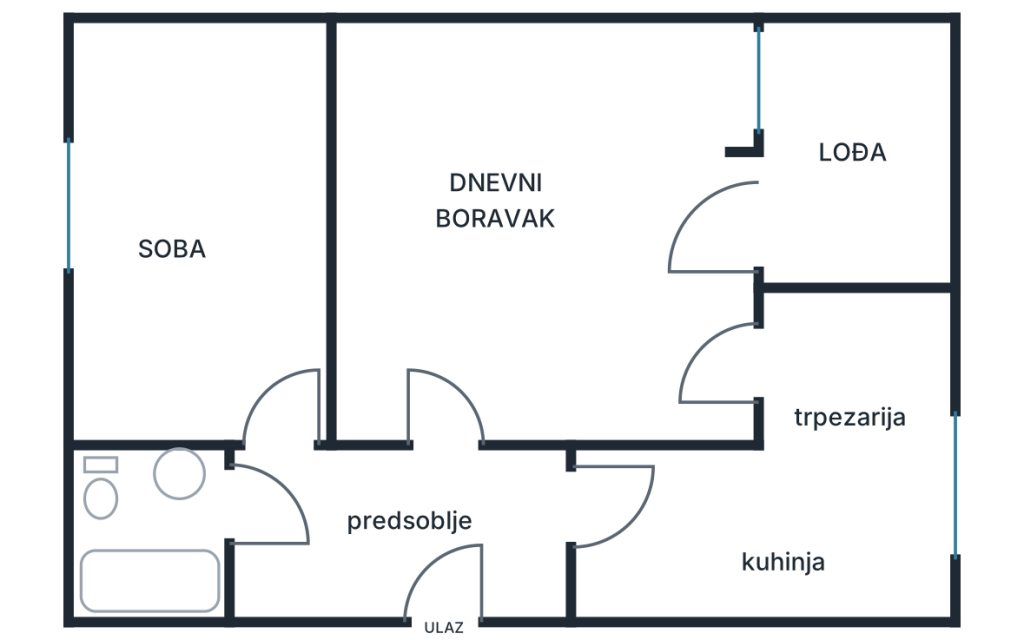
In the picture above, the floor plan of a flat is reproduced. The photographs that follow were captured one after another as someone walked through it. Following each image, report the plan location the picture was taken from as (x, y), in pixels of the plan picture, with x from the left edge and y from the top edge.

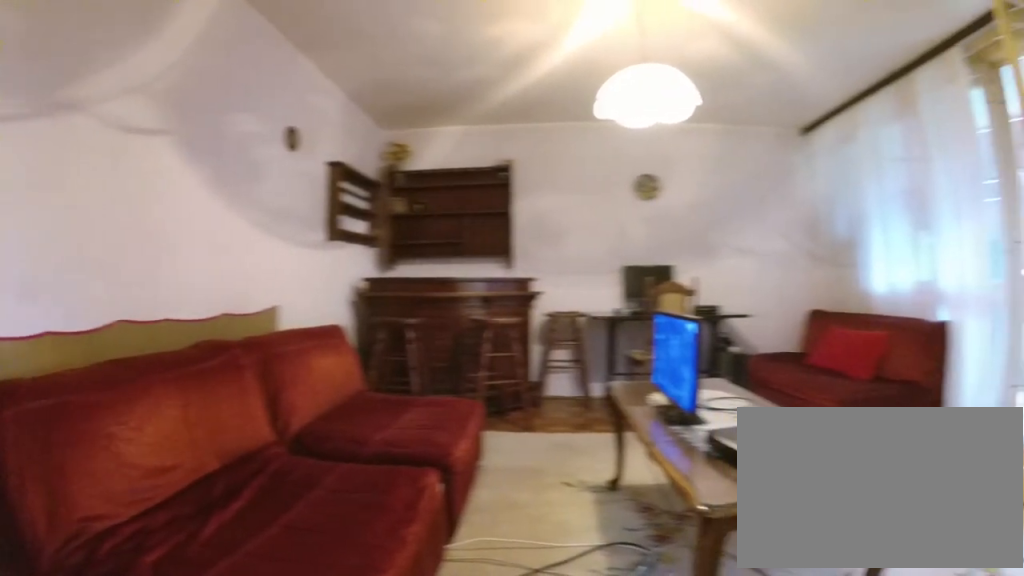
(460, 478)
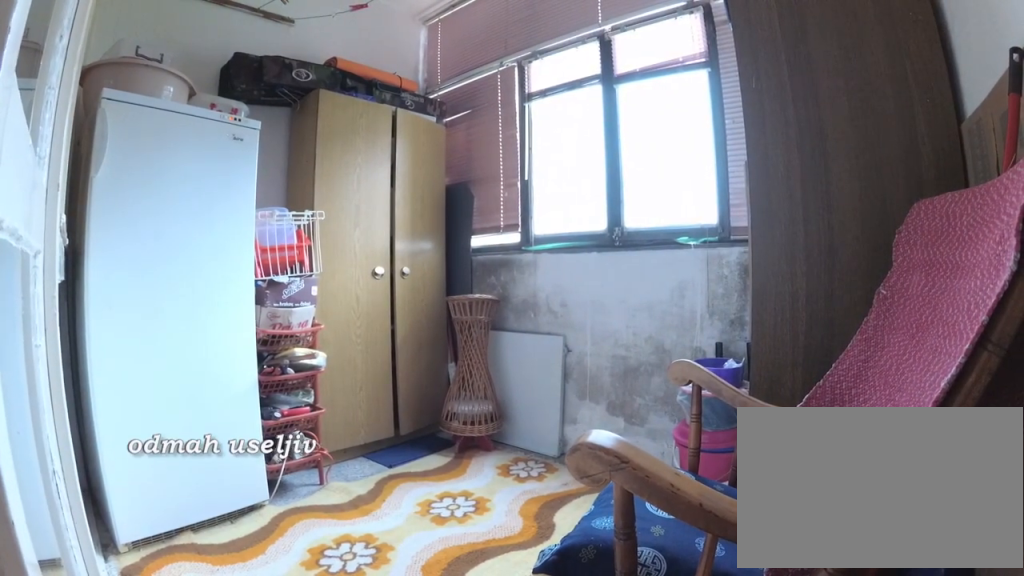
(759, 229)
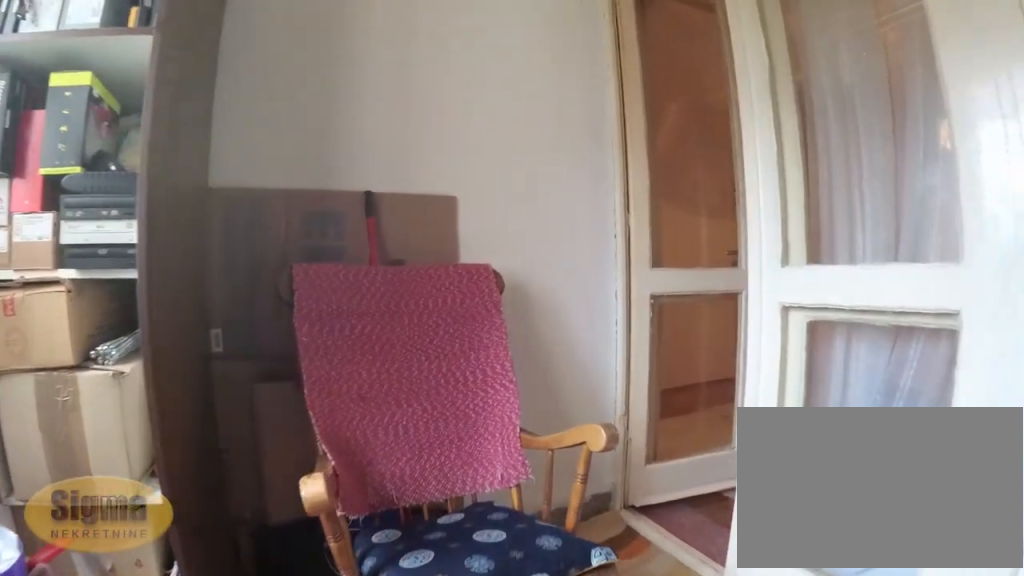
(870, 99)
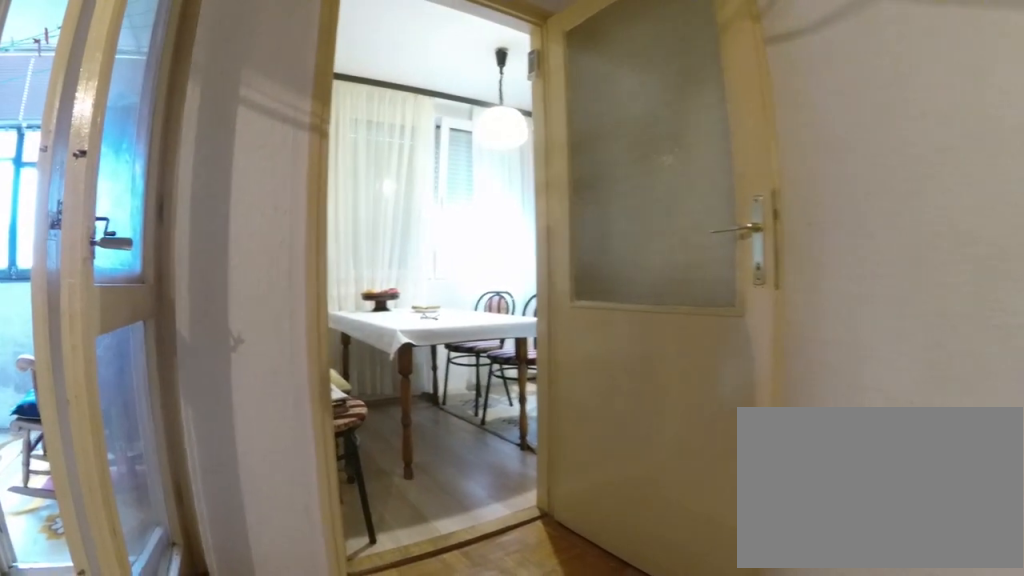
(614, 297)
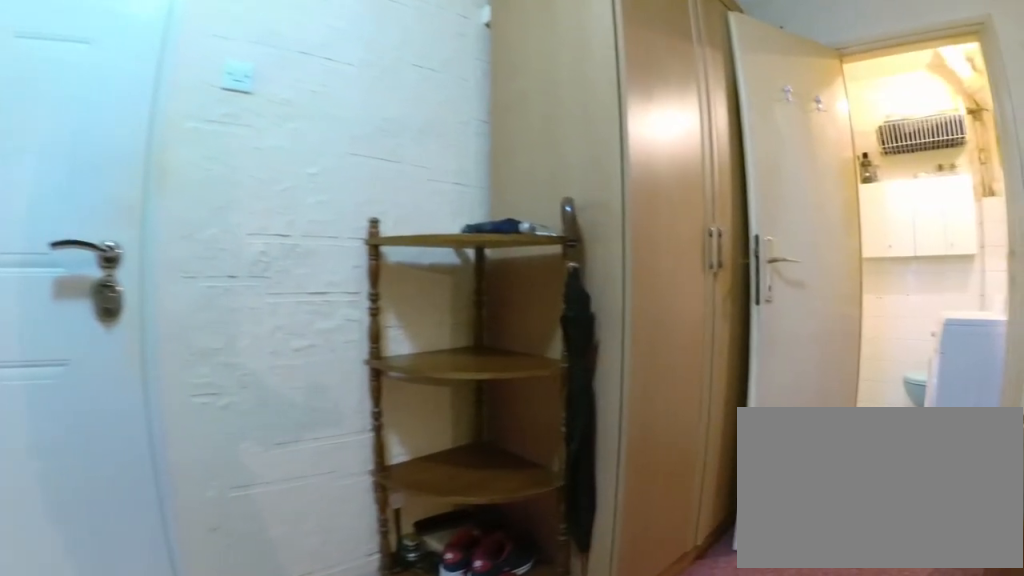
(438, 494)
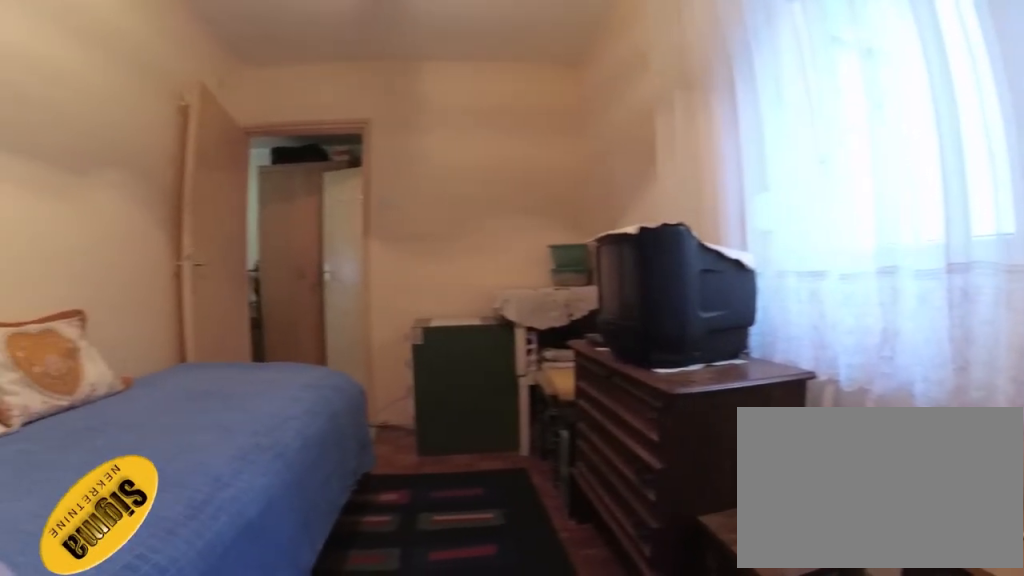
(149, 158)
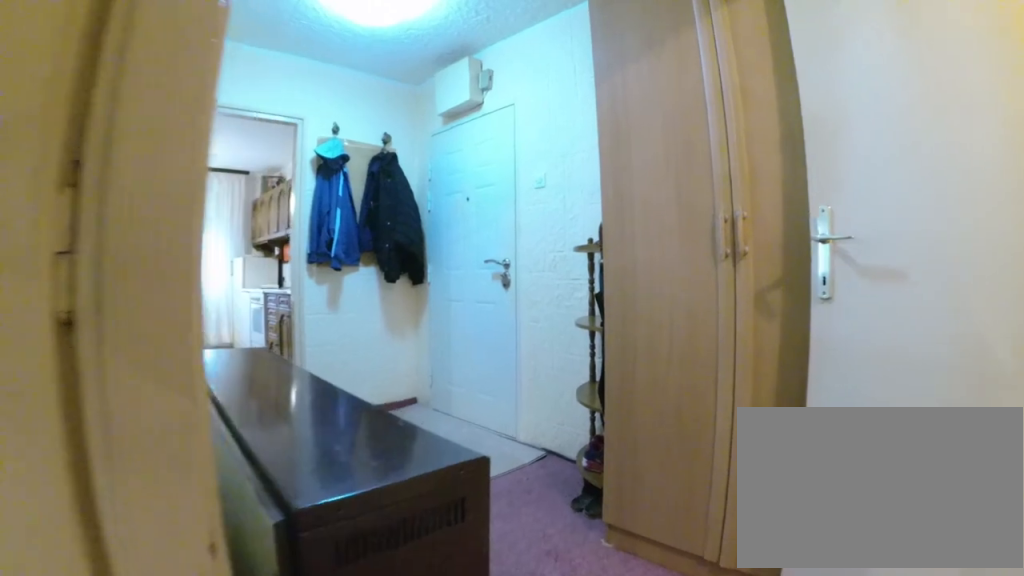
(275, 406)
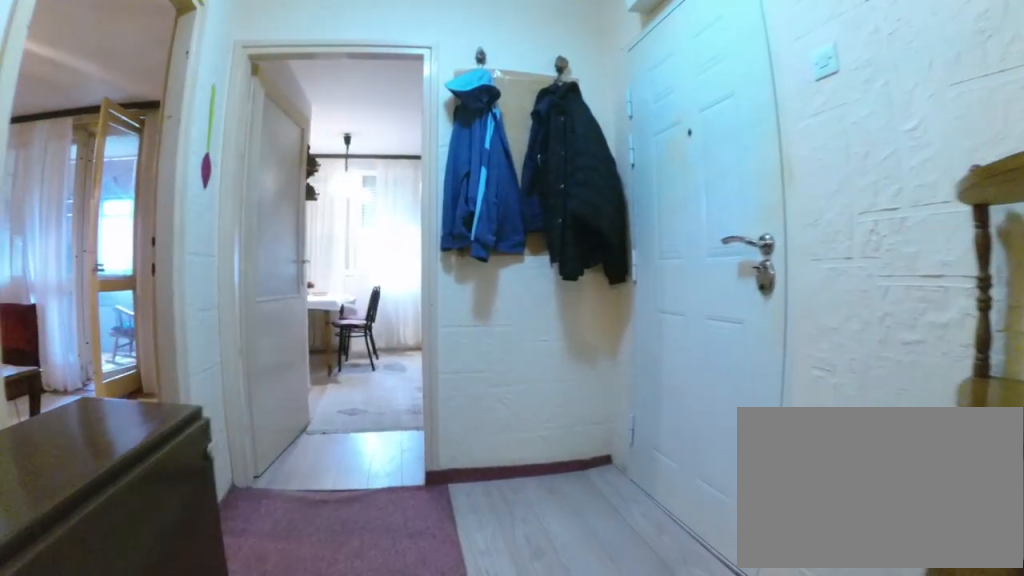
(346, 518)
